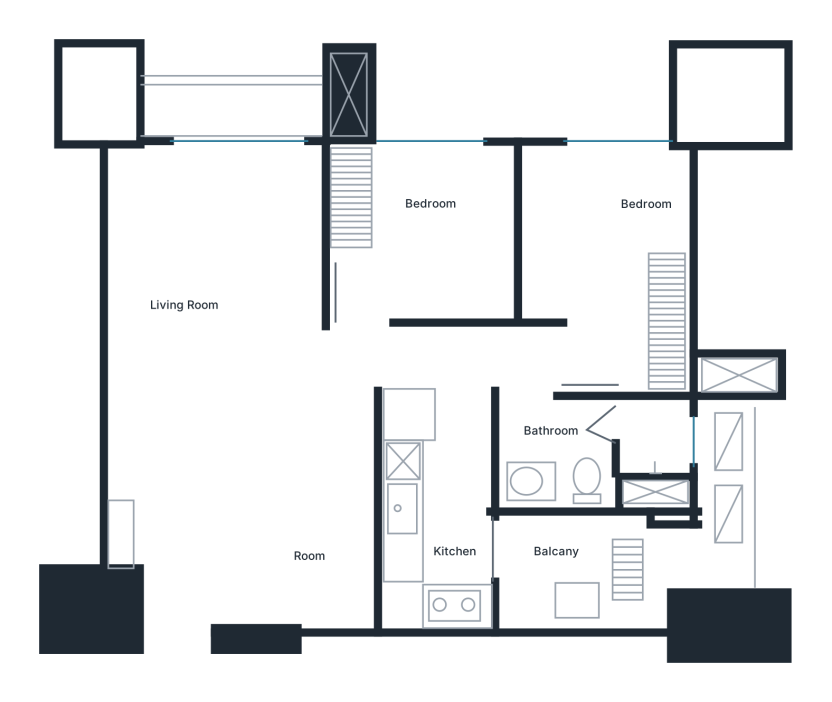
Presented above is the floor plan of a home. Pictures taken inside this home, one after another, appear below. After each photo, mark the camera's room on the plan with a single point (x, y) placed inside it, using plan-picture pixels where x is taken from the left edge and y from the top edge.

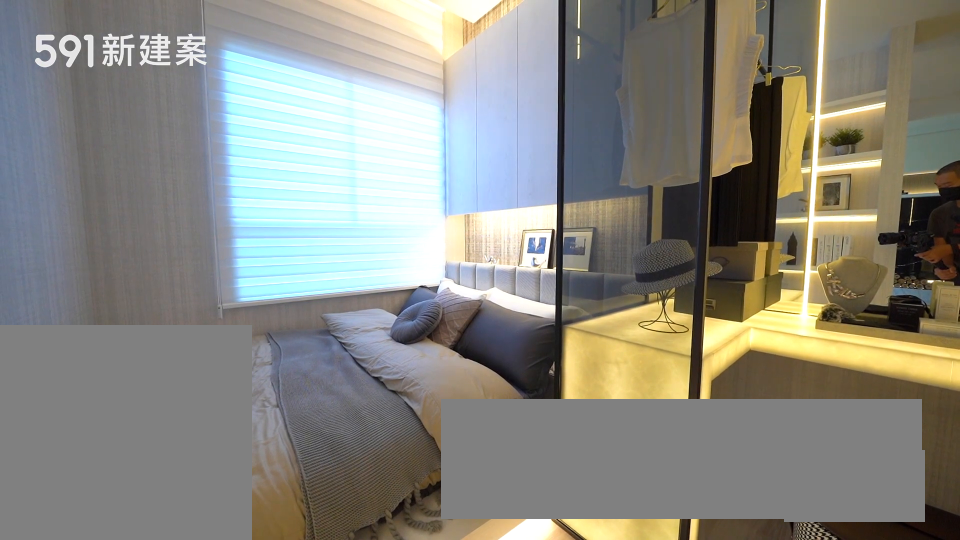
(612, 266)
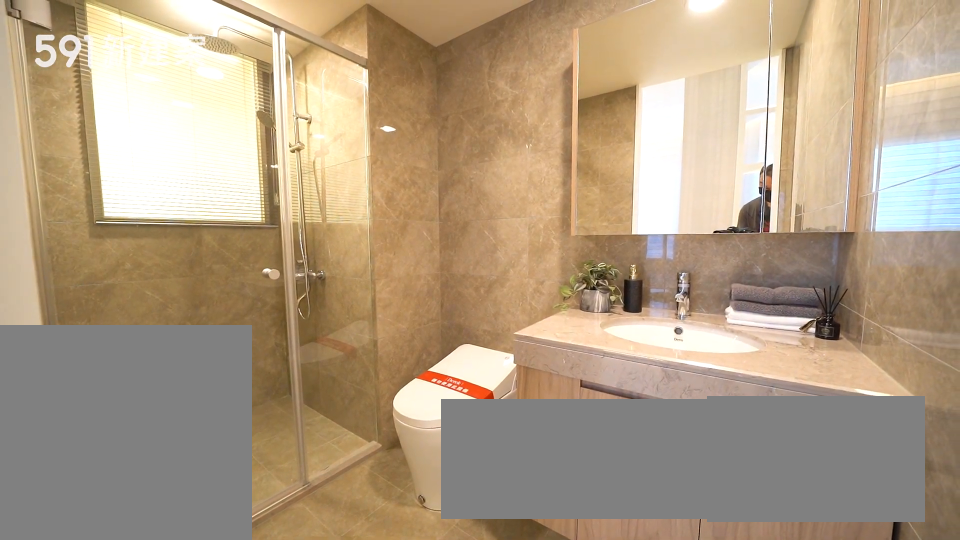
(600, 453)
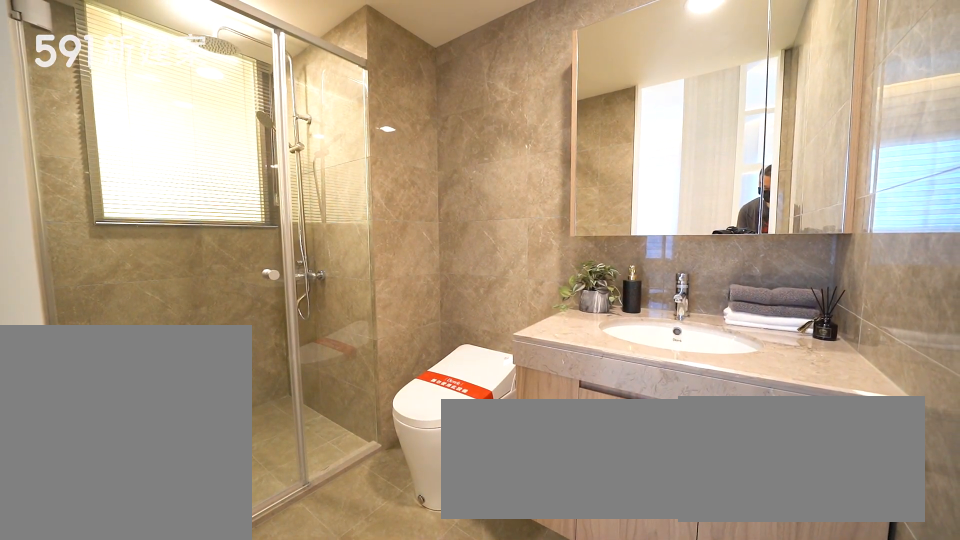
(600, 453)
